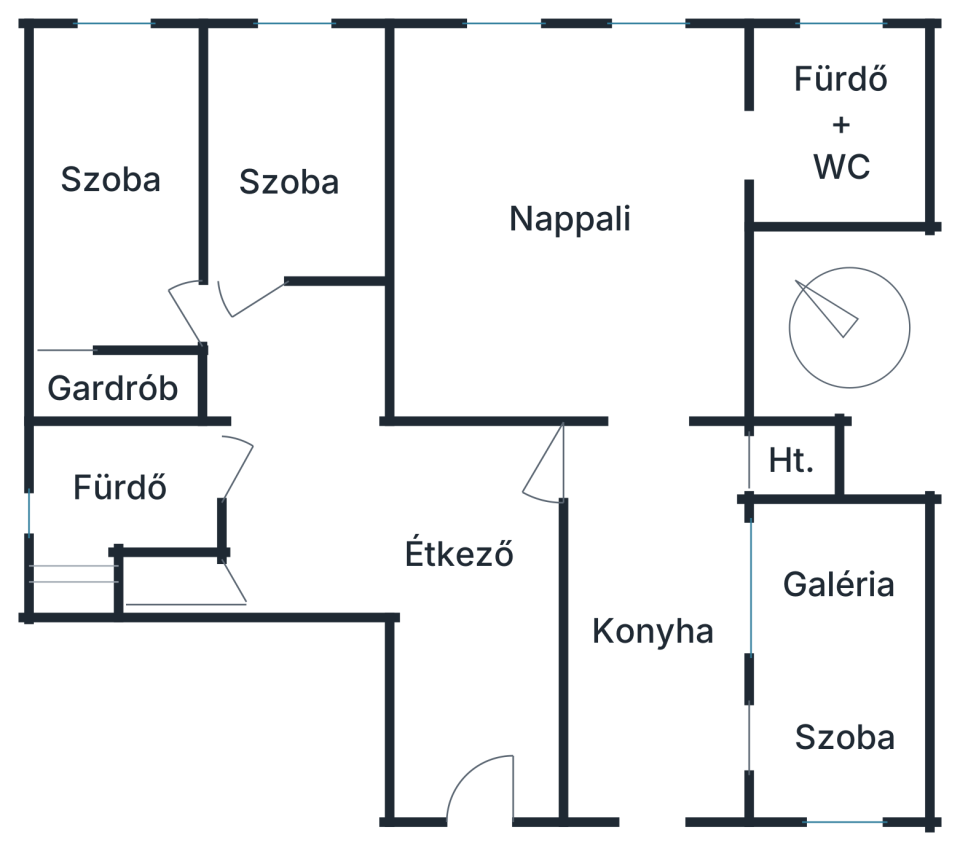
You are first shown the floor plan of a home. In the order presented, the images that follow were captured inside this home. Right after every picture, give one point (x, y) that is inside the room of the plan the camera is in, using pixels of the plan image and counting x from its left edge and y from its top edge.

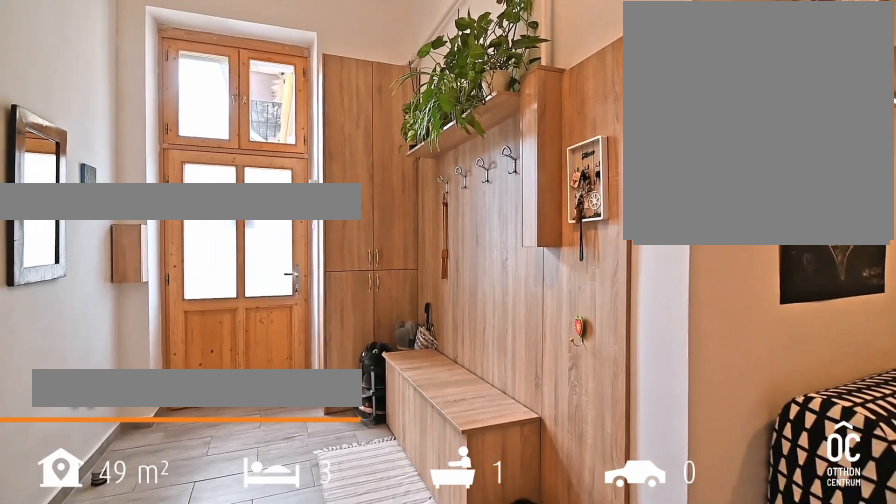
(472, 558)
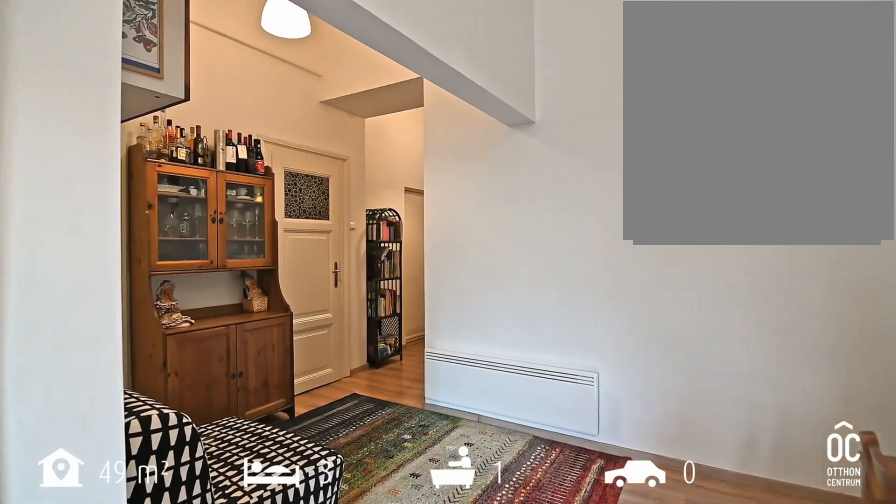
(472, 558)
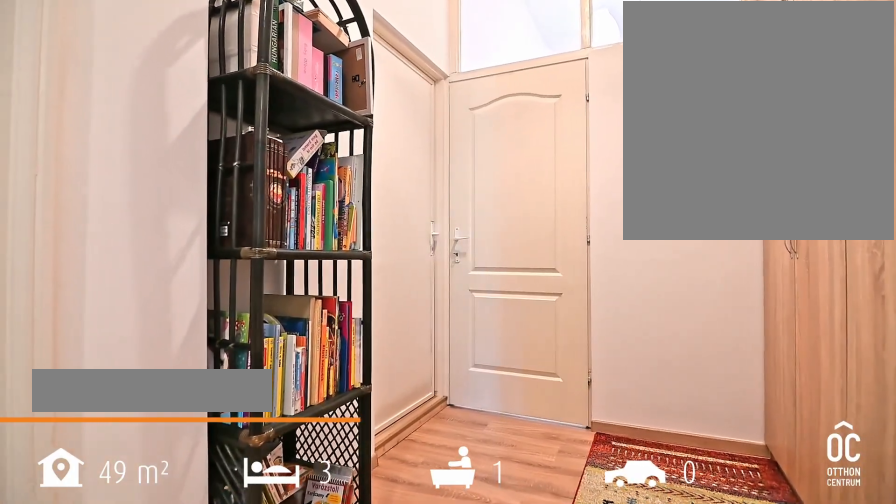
(291, 413)
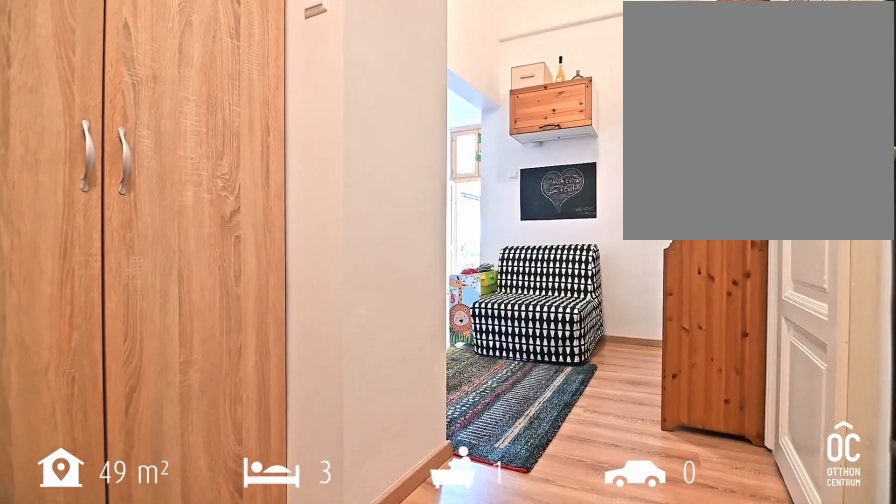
(291, 413)
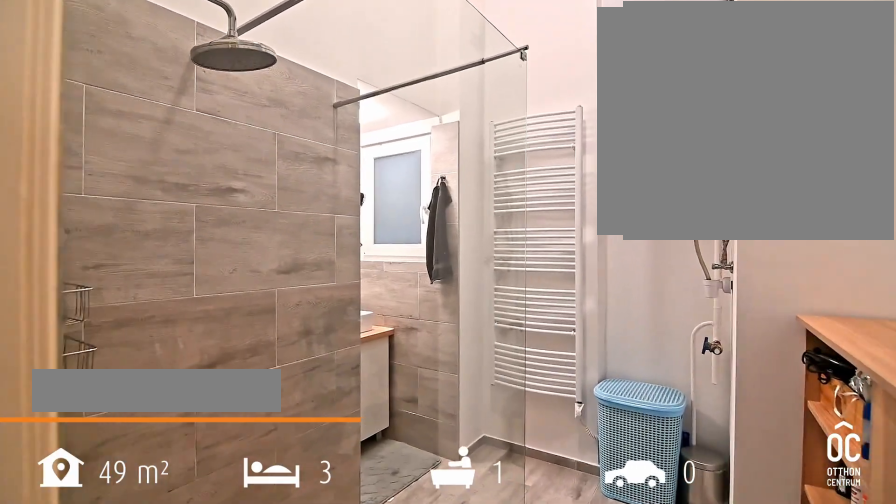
(121, 485)
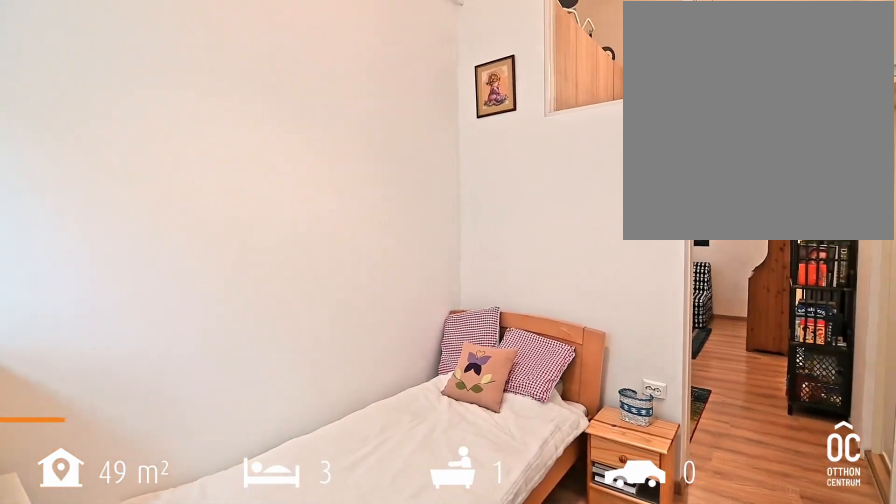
(293, 182)
